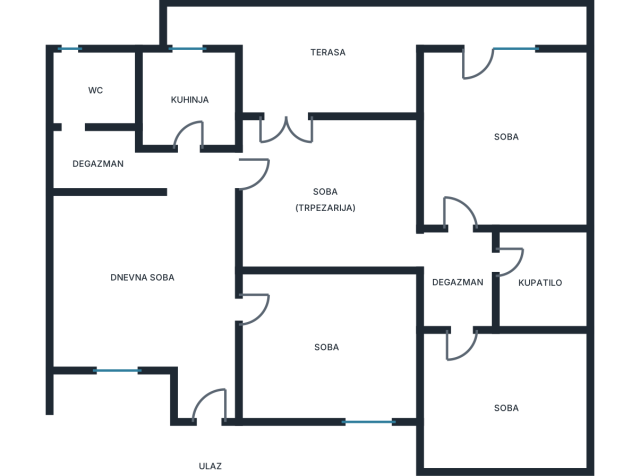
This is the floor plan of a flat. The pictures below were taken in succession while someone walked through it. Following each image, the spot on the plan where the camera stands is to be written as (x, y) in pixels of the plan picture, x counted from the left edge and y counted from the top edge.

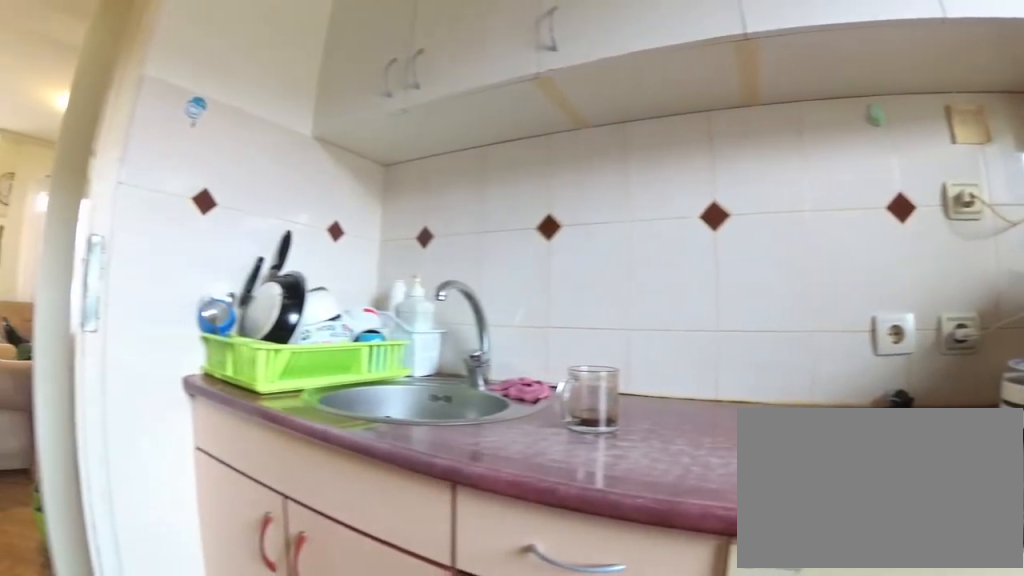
(202, 64)
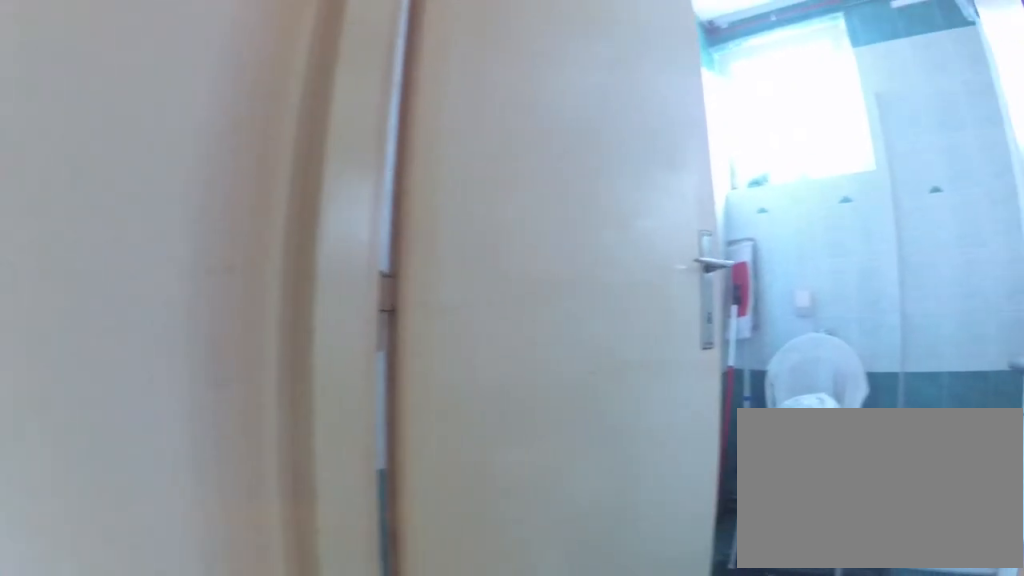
(109, 170)
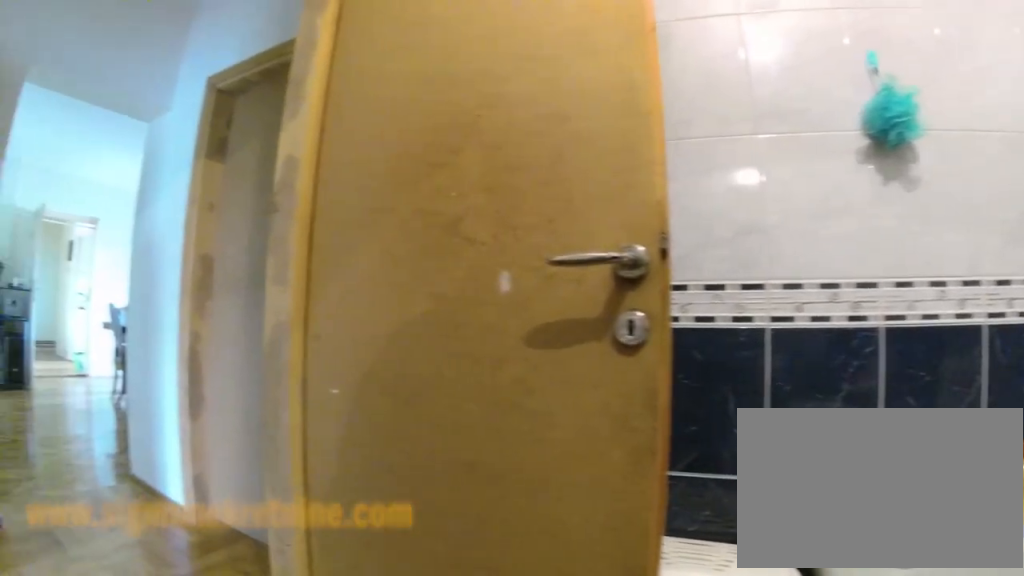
(539, 301)
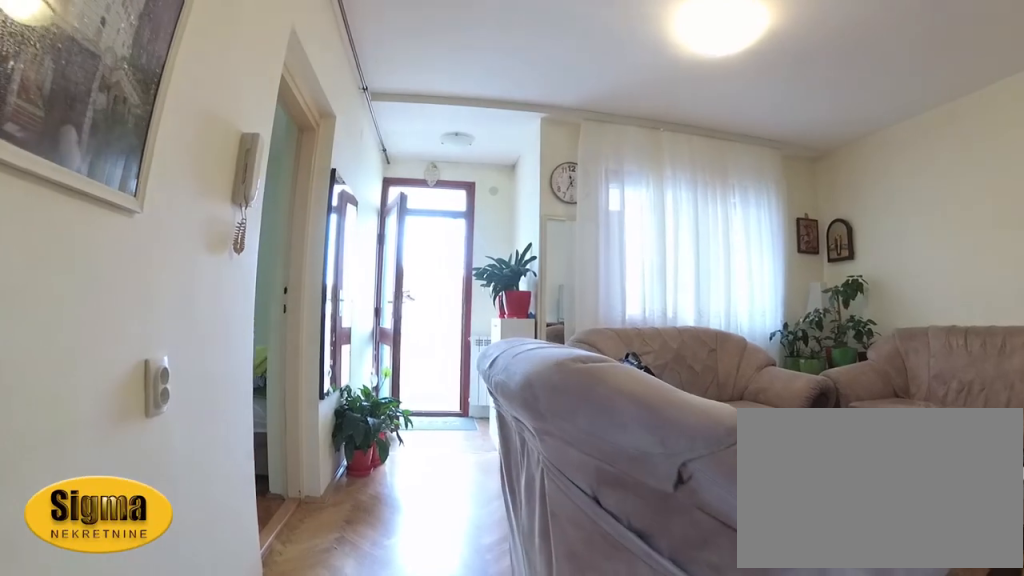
(190, 180)
